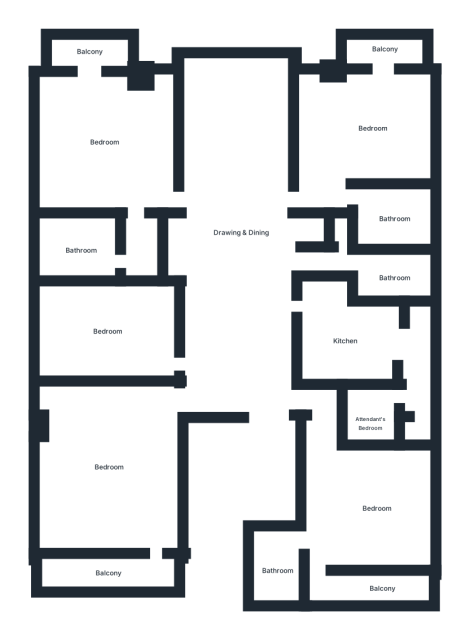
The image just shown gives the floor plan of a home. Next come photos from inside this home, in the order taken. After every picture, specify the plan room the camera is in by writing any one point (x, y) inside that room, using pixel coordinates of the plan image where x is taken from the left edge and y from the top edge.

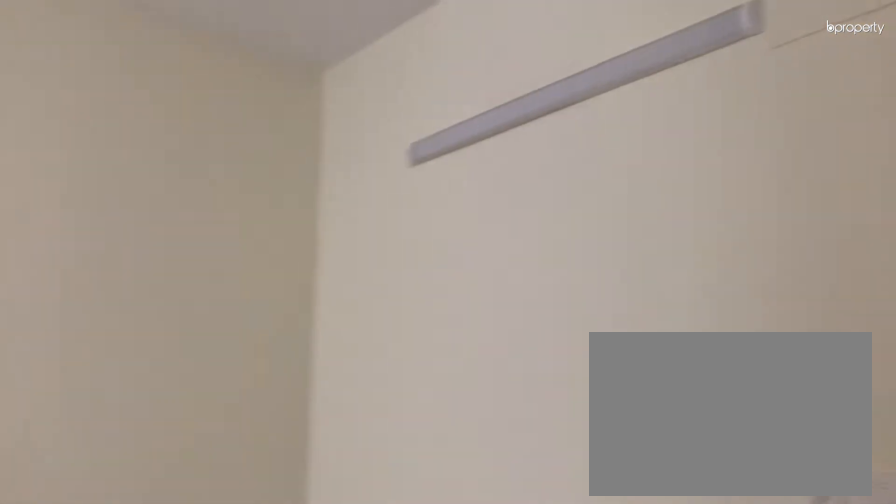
(105, 331)
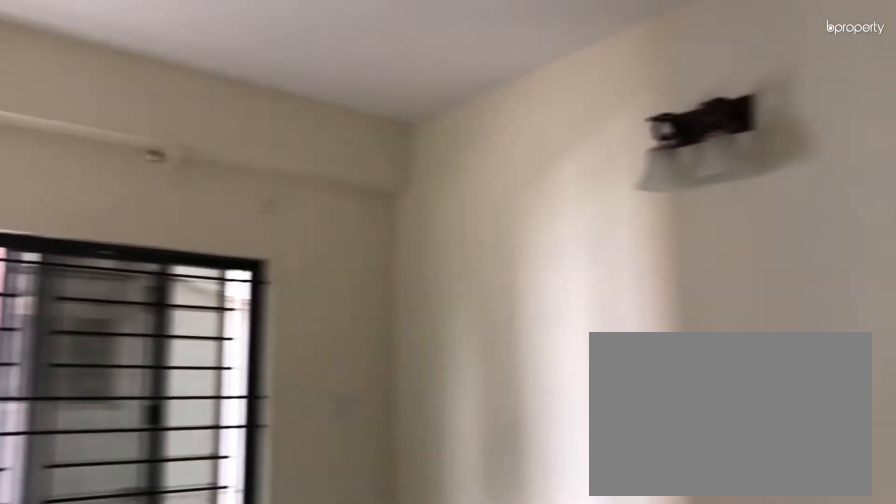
(105, 331)
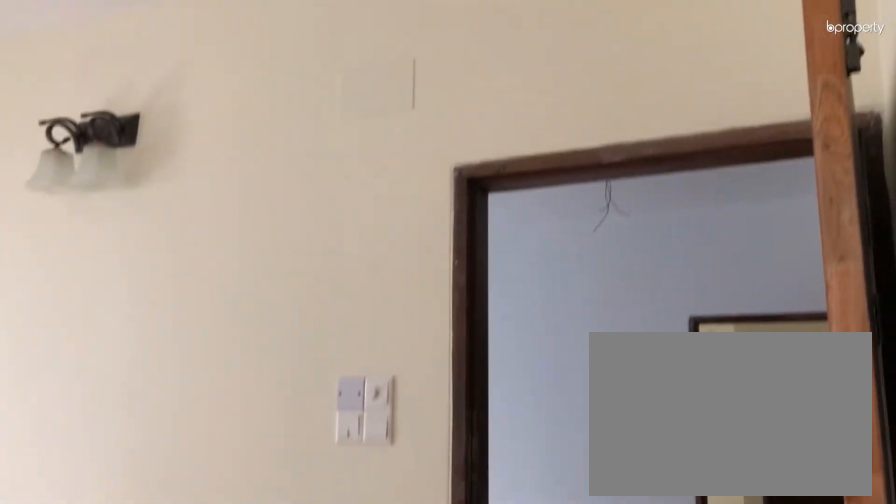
(102, 138)
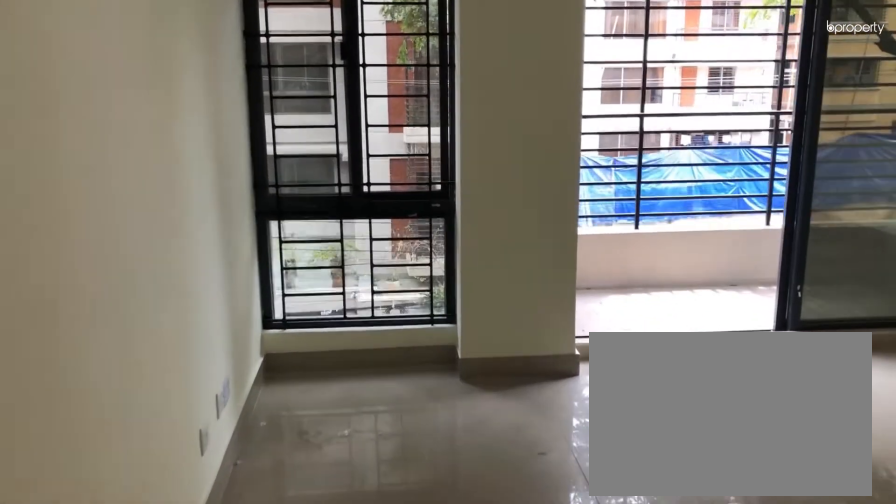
(370, 121)
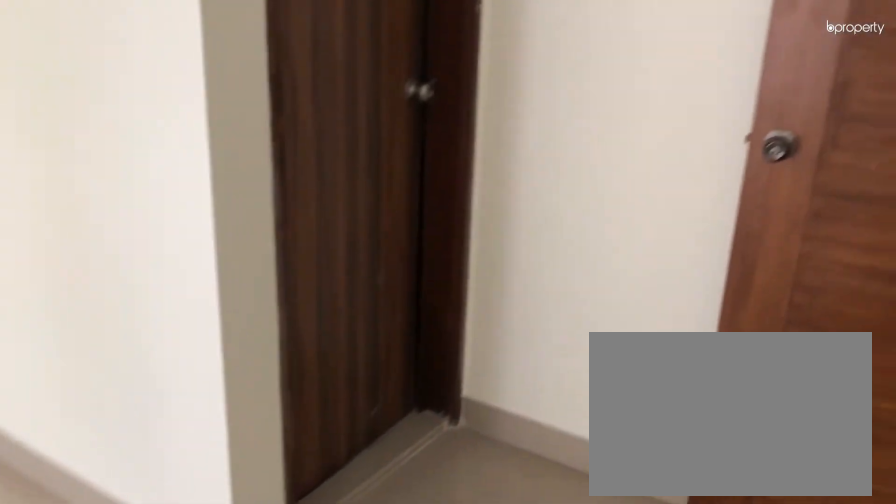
(370, 121)
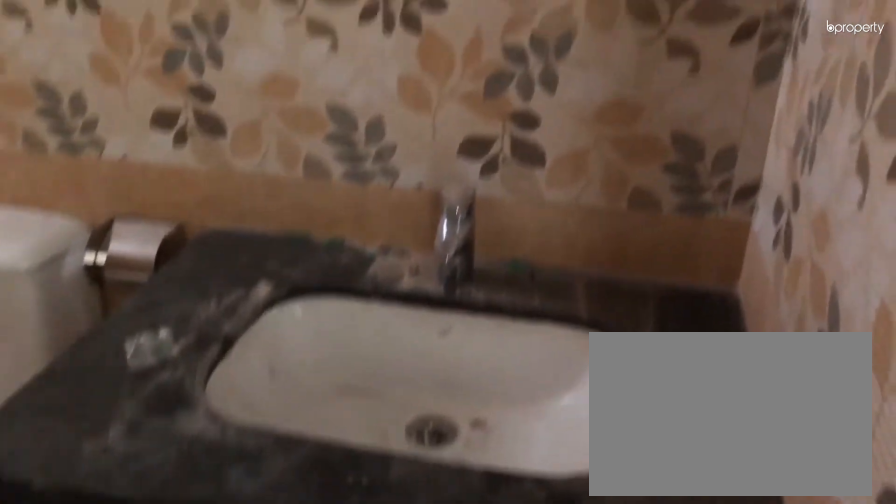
(391, 218)
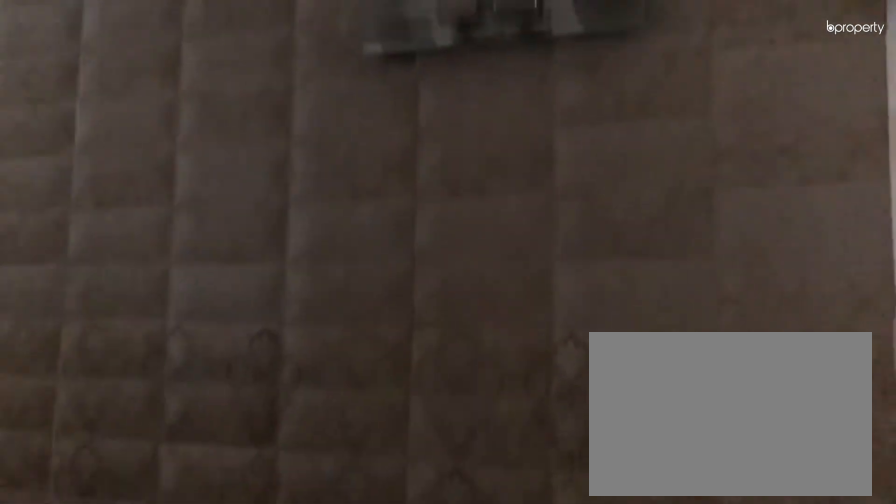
(393, 273)
